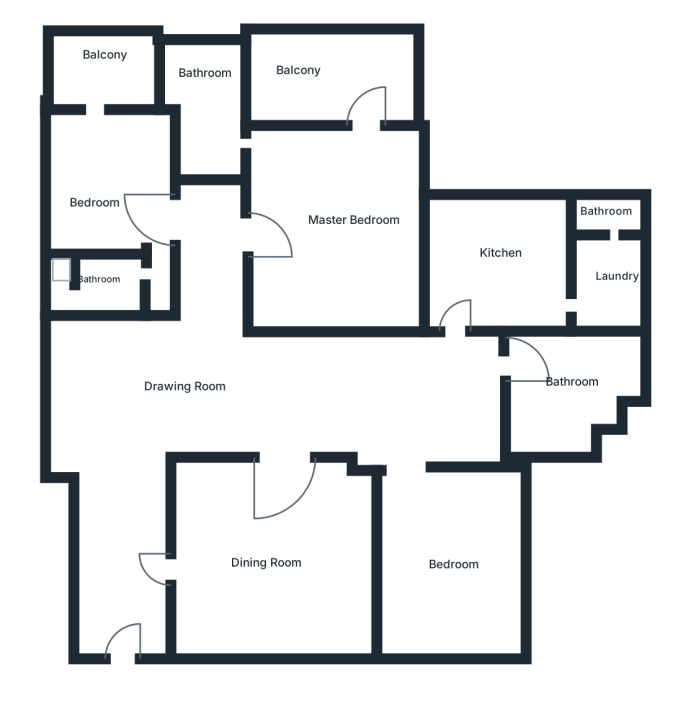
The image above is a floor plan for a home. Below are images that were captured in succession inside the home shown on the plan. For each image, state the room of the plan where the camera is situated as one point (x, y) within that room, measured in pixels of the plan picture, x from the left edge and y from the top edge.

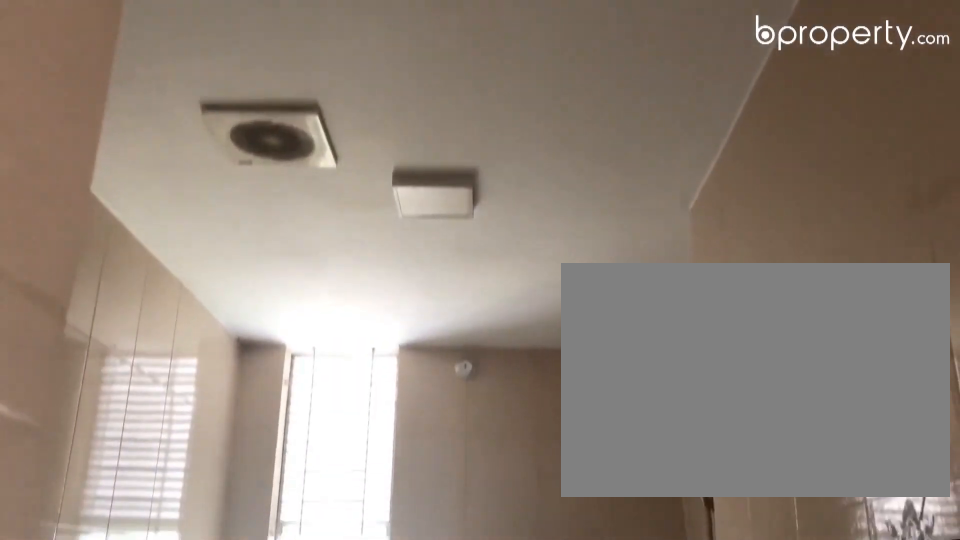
(197, 100)
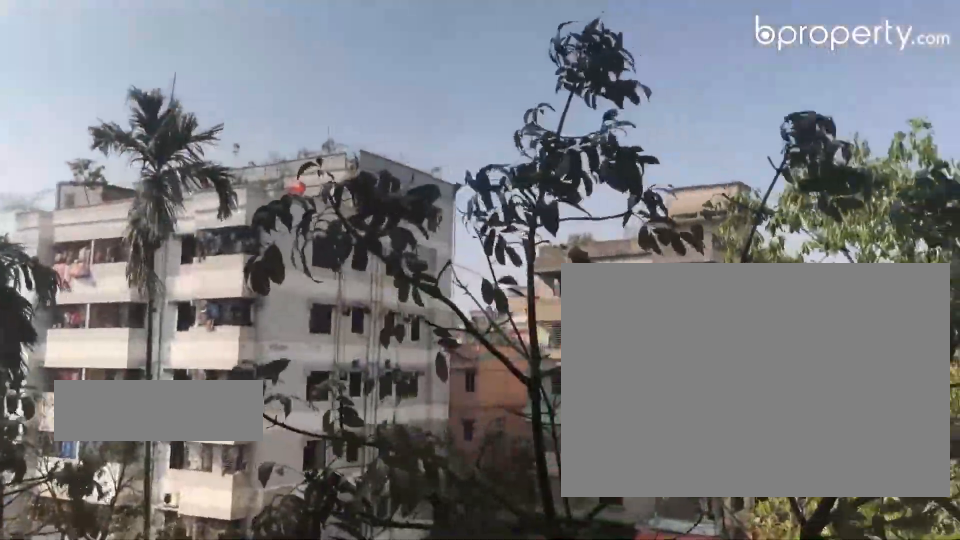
(332, 74)
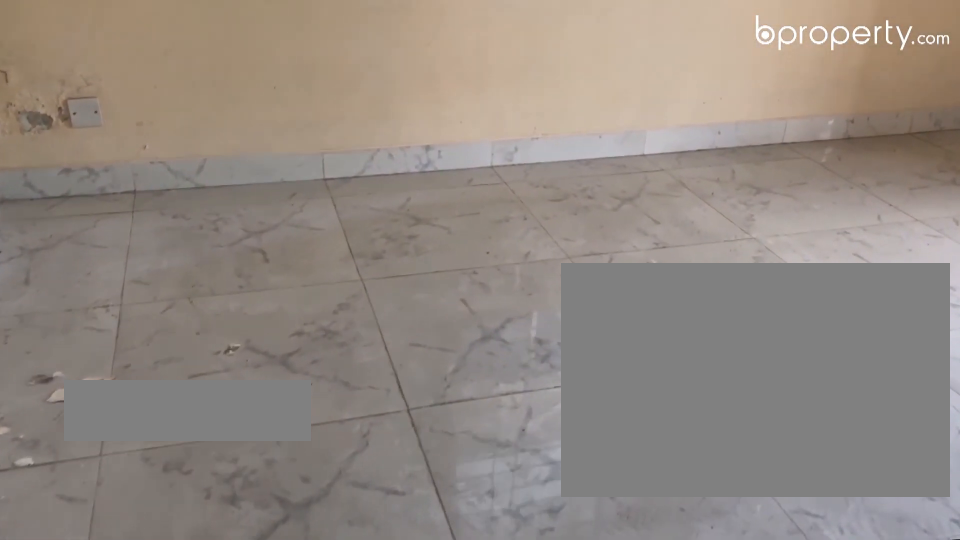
(95, 180)
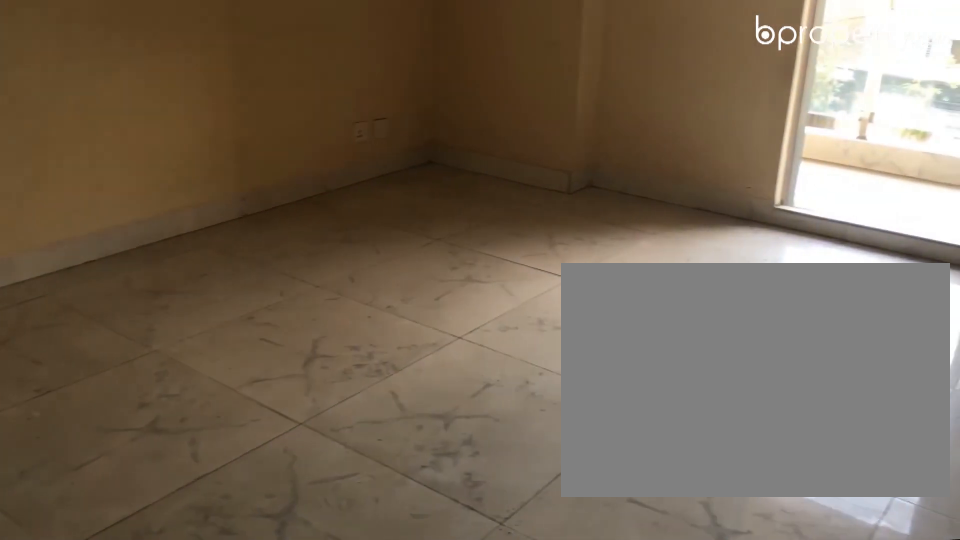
(95, 180)
